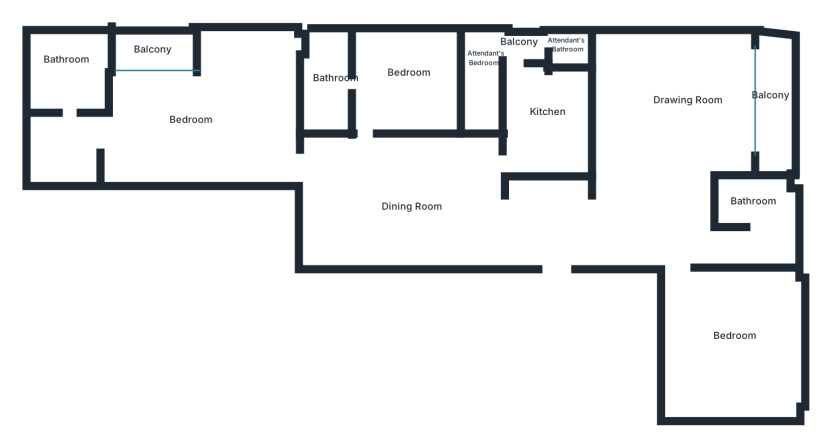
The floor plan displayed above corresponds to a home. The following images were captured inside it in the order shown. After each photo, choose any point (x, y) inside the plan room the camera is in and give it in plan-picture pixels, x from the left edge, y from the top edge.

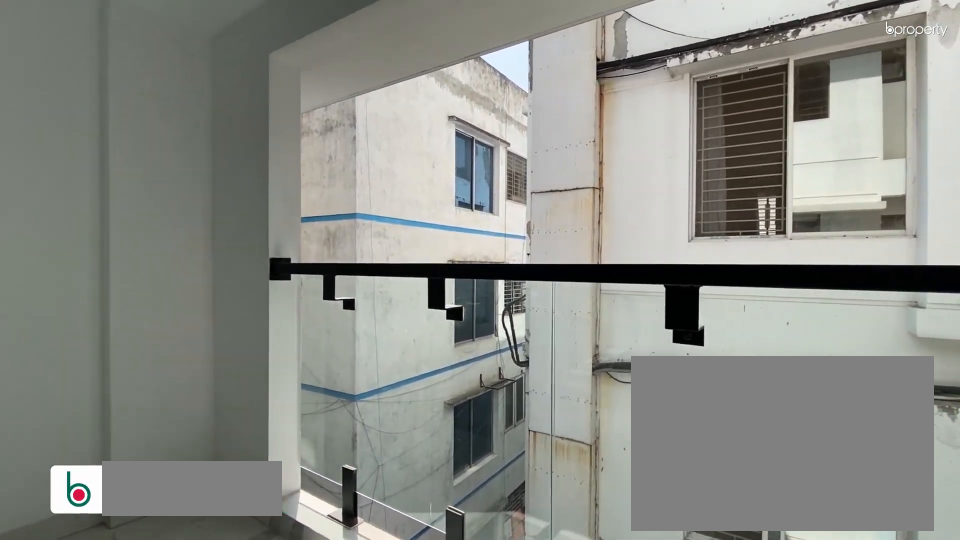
(769, 100)
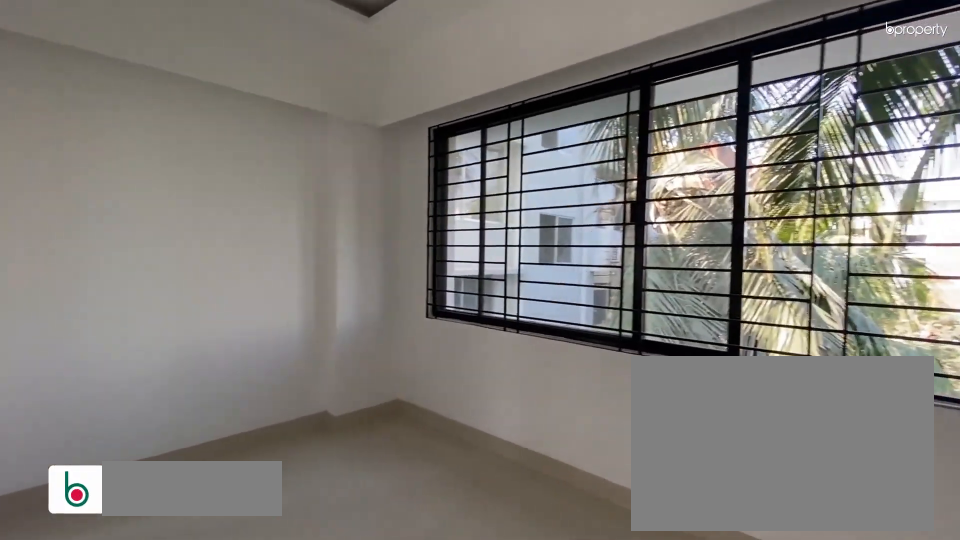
(729, 334)
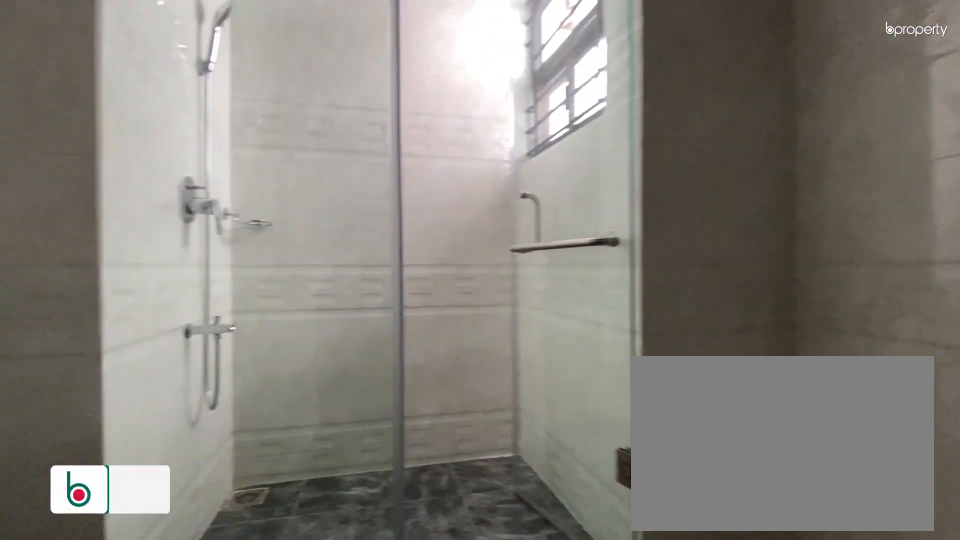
(763, 207)
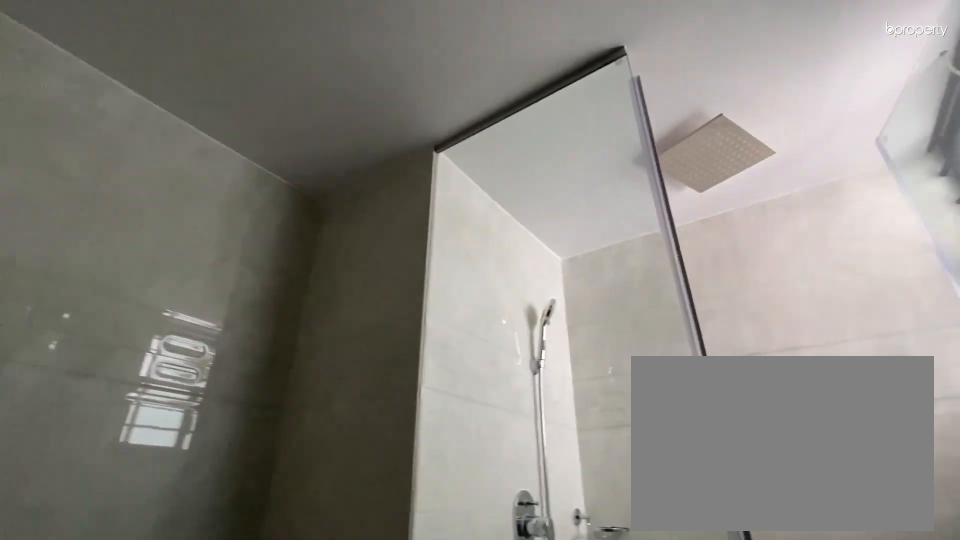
(763, 207)
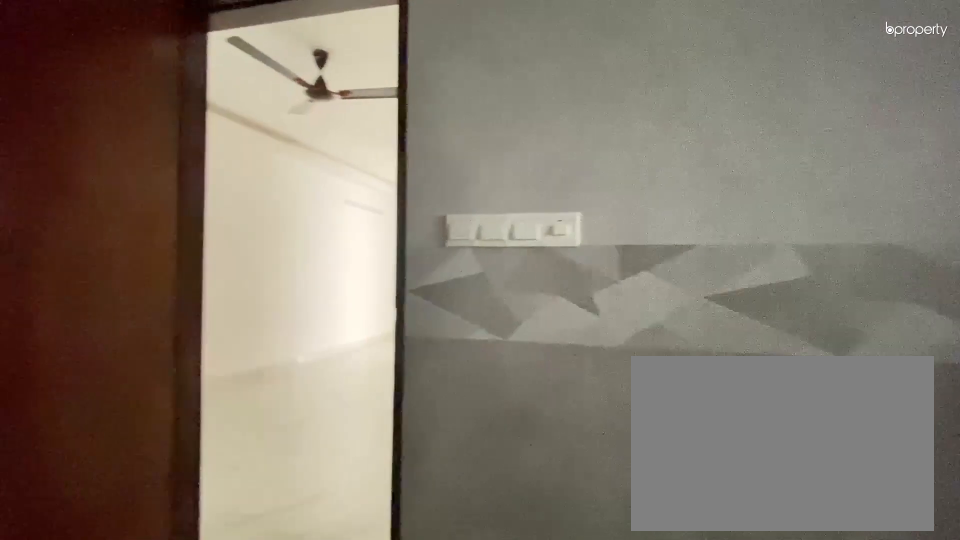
(549, 120)
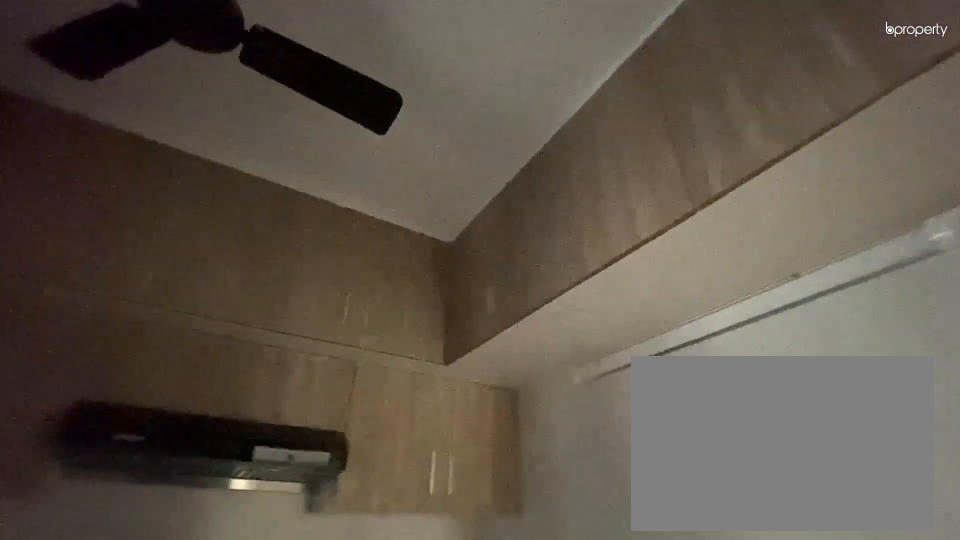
(549, 120)
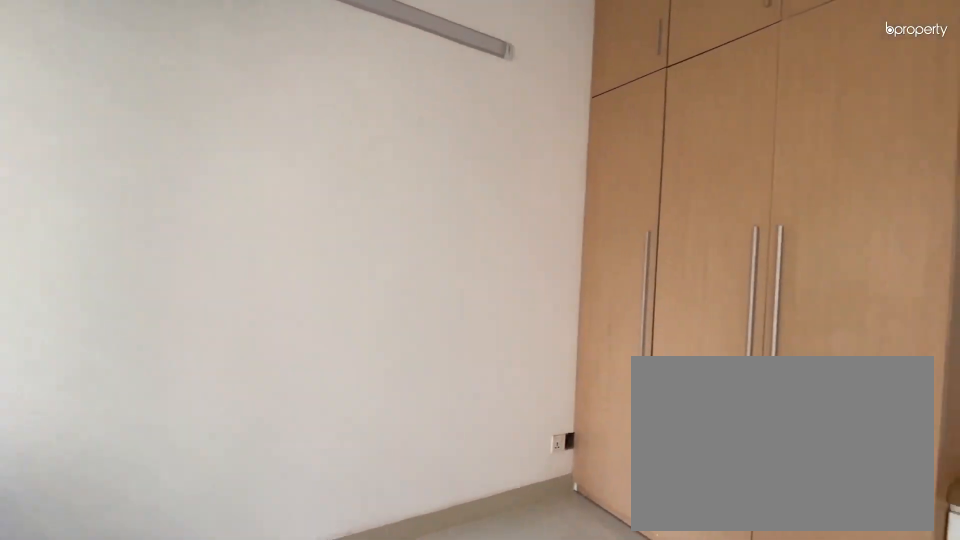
(399, 77)
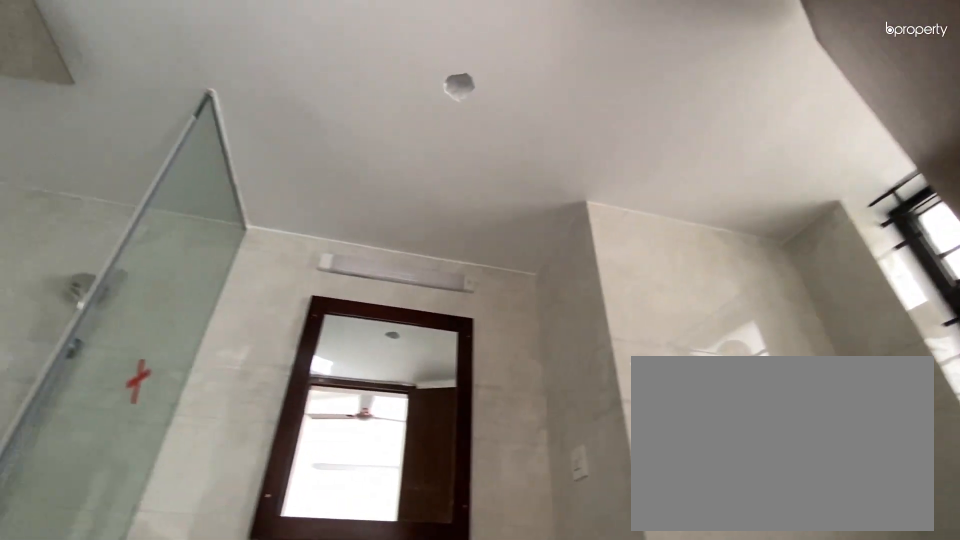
(330, 78)
